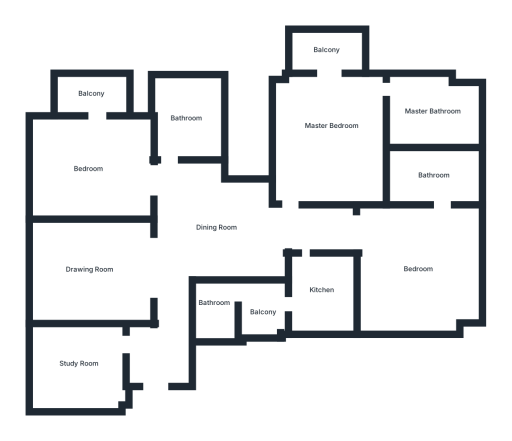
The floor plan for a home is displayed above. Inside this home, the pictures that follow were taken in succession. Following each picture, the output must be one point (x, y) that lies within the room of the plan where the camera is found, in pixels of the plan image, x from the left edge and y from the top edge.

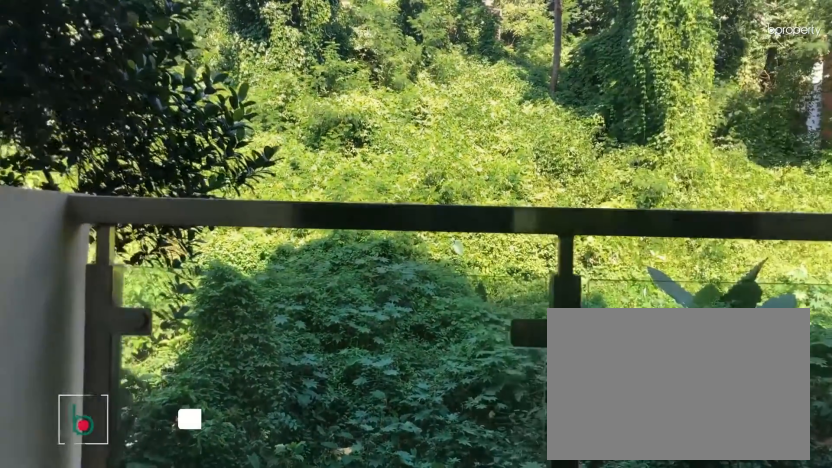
(91, 94)
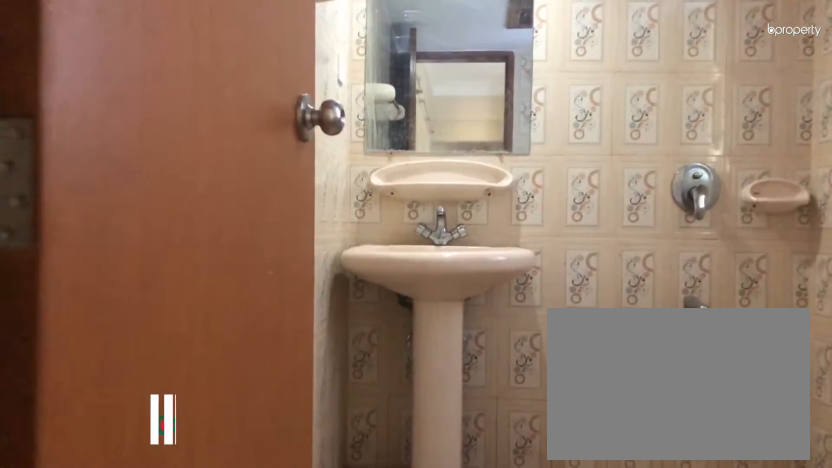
(186, 117)
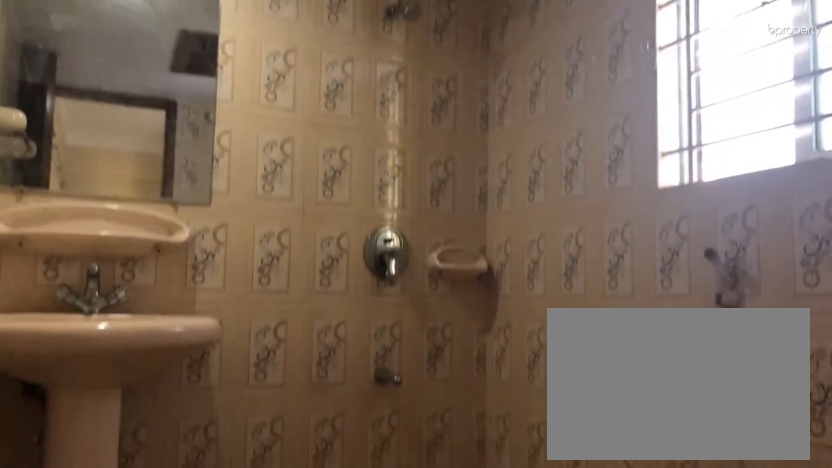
(186, 117)
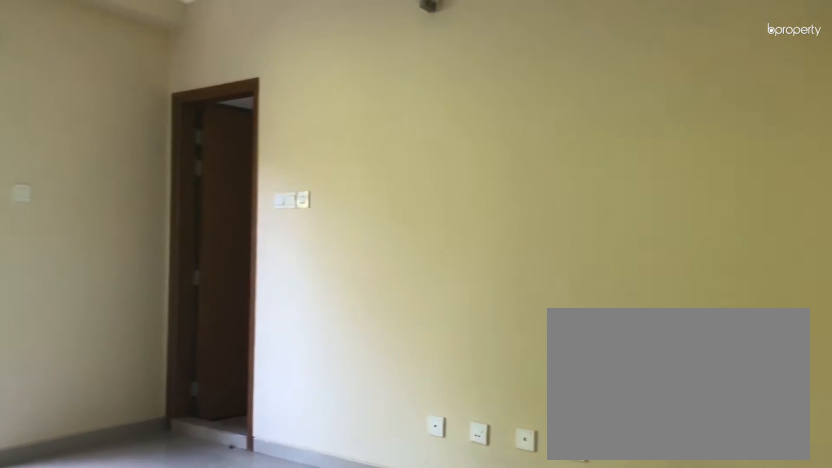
(333, 126)
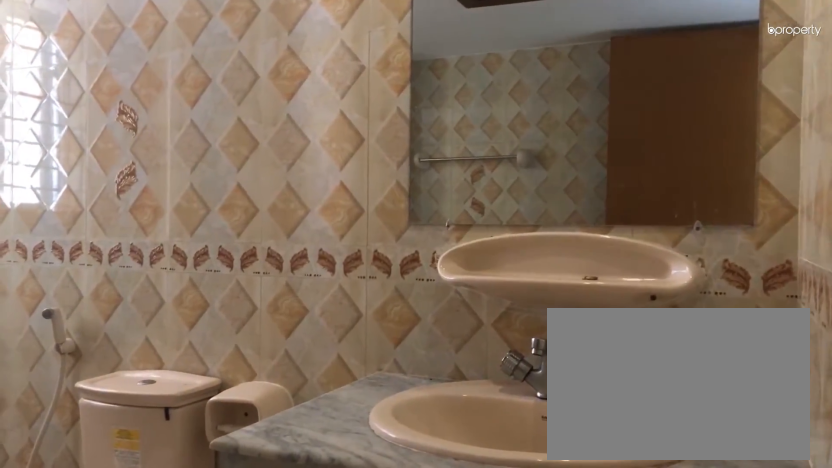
(432, 111)
